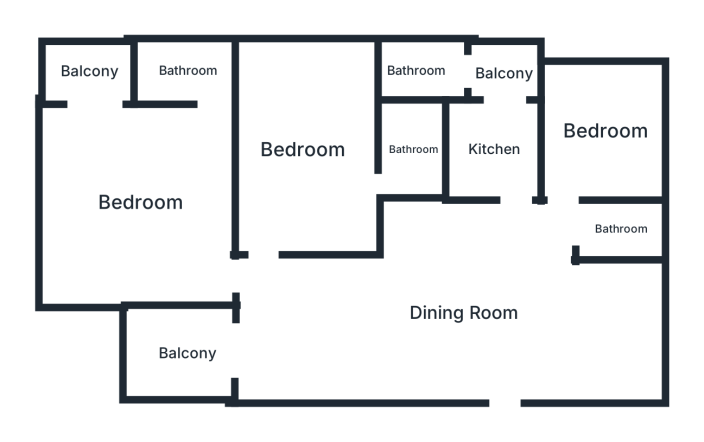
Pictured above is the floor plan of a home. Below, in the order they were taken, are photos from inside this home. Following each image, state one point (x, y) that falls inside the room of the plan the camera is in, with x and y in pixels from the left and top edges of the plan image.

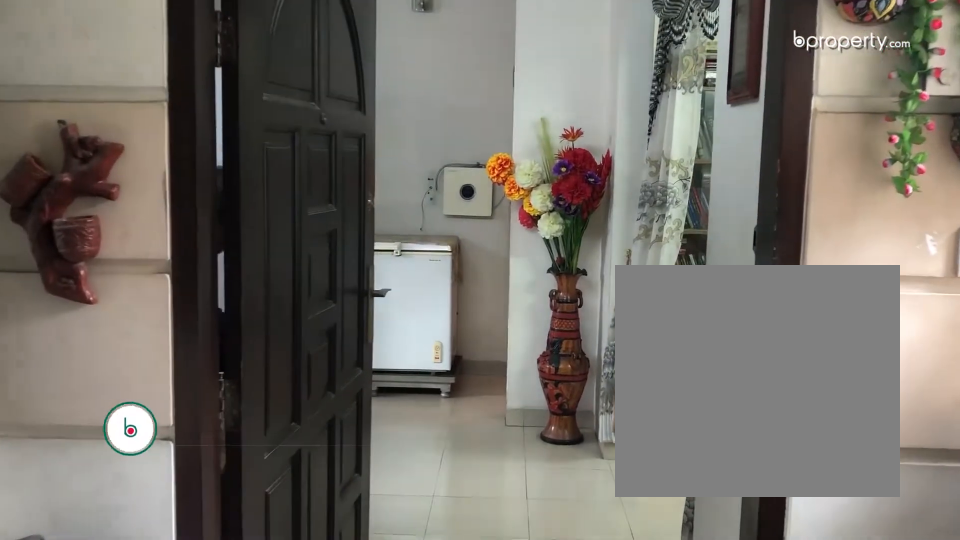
(479, 295)
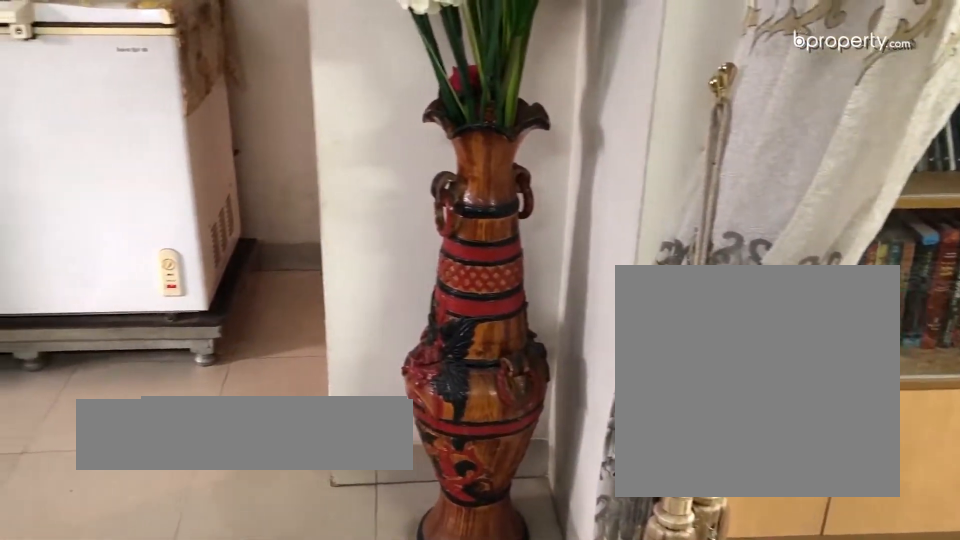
(479, 294)
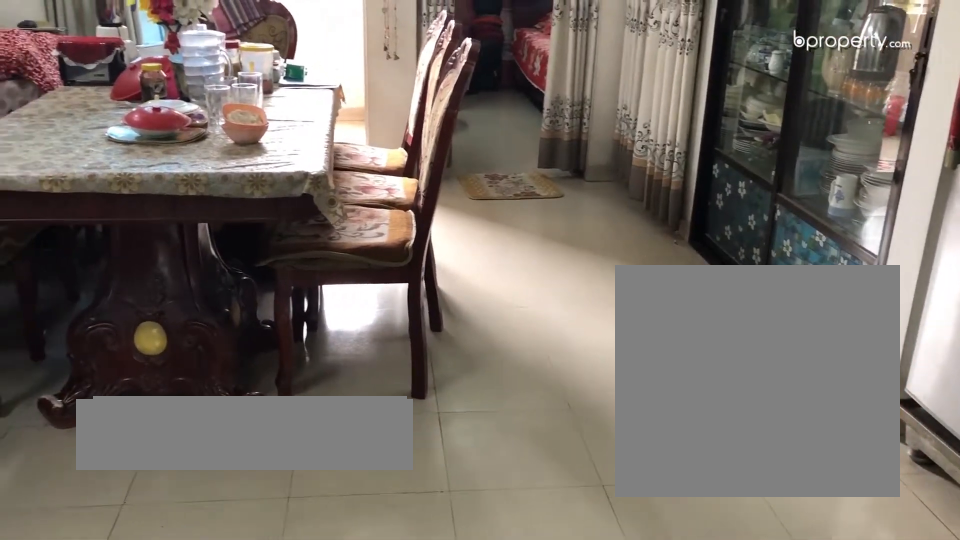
(479, 294)
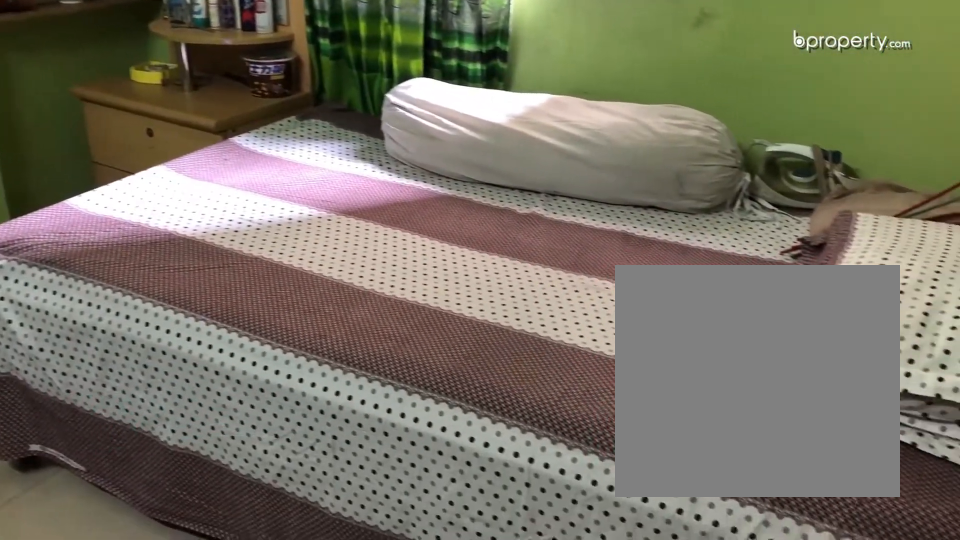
(603, 130)
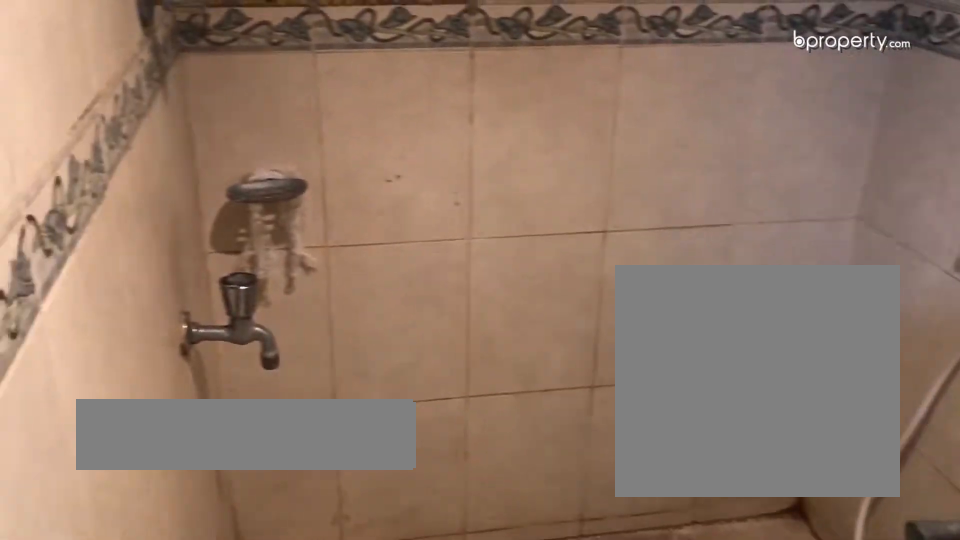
(414, 153)
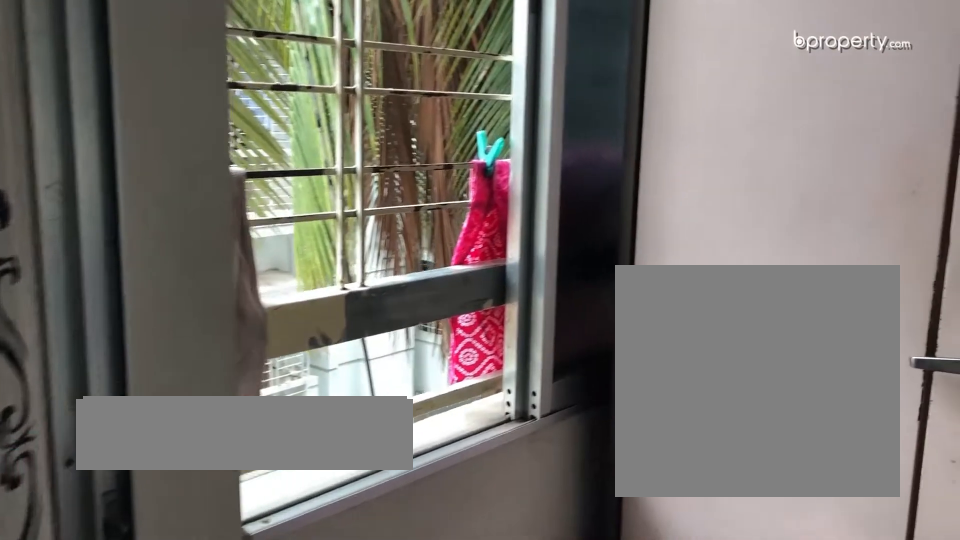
(91, 72)
